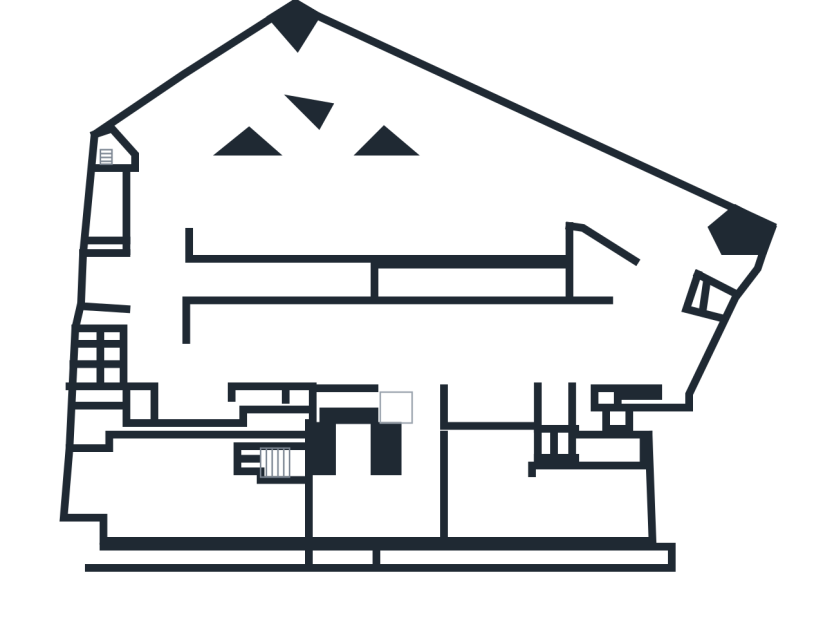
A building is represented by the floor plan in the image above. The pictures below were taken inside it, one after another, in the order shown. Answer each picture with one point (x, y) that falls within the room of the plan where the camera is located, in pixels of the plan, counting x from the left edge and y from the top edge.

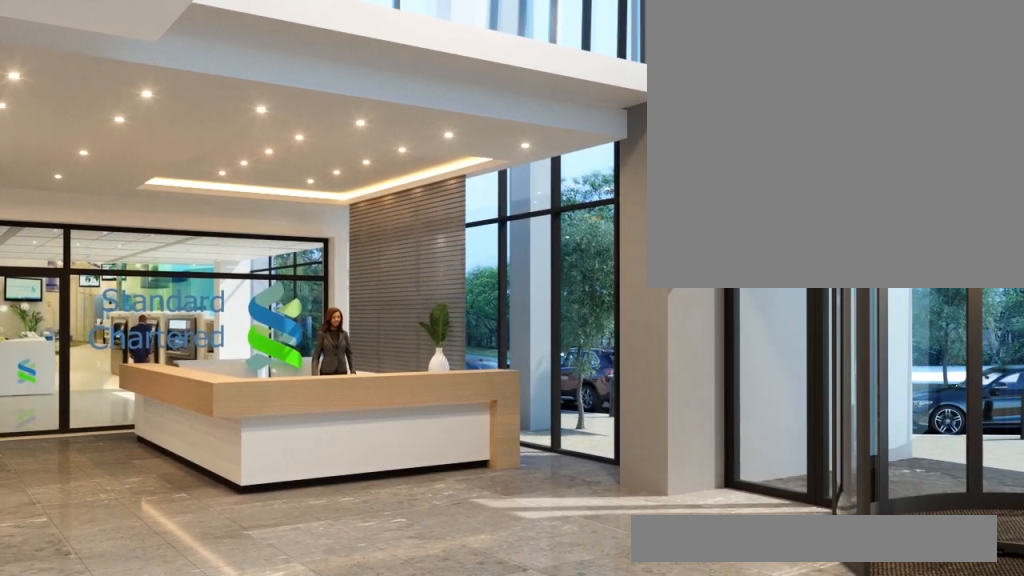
(534, 499)
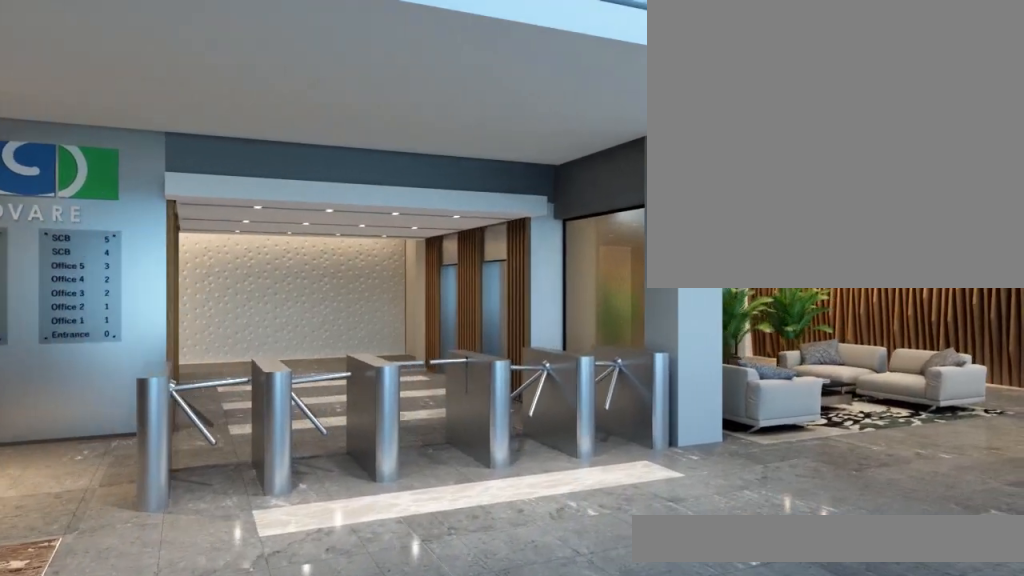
(363, 508)
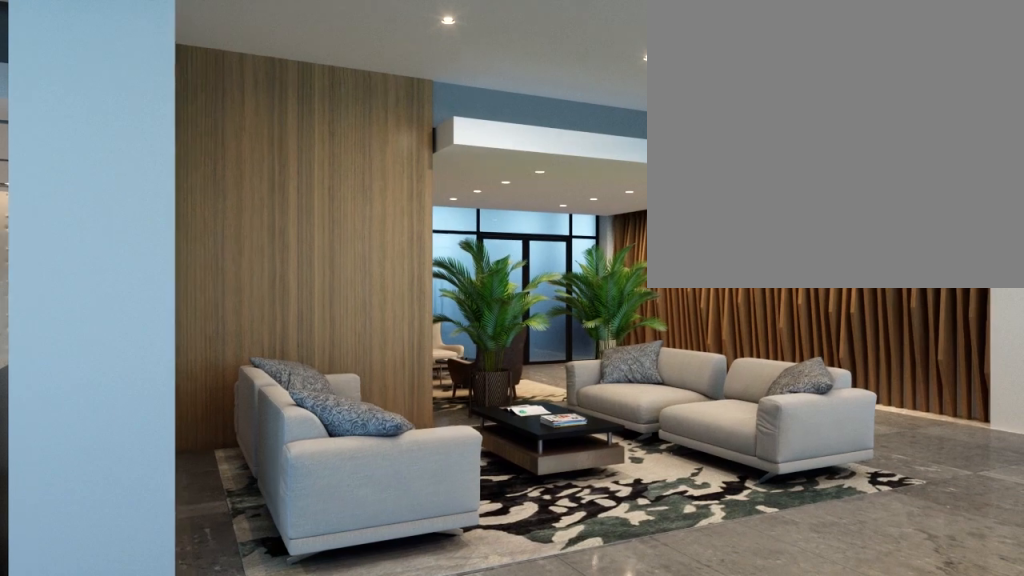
(363, 507)
